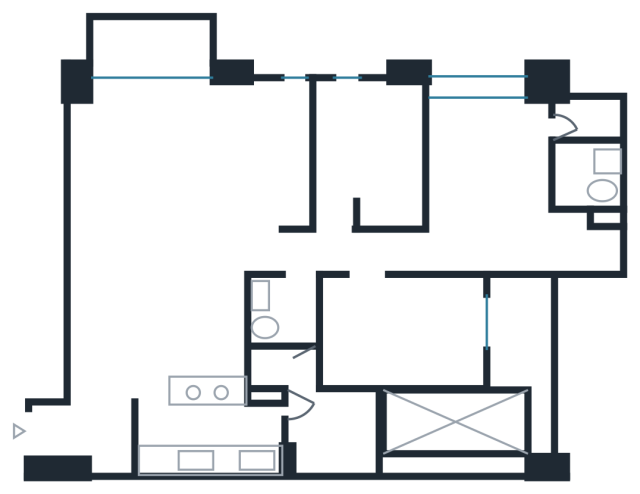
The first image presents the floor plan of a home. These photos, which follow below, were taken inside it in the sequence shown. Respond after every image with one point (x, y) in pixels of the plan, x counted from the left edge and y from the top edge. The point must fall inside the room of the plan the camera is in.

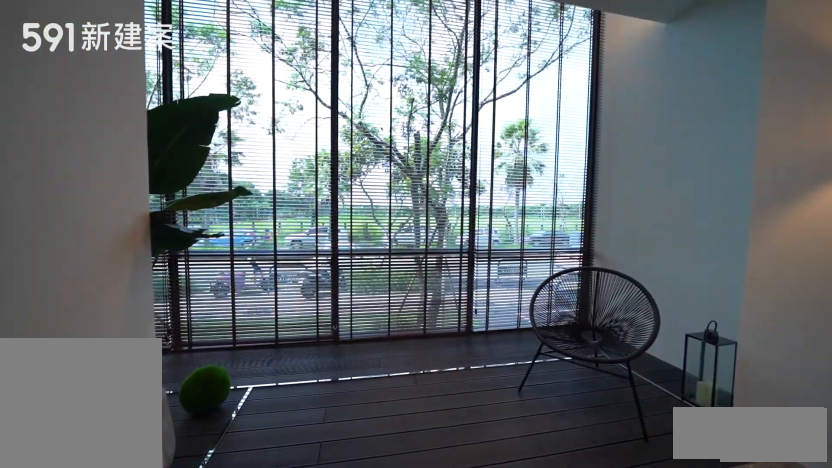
(151, 45)
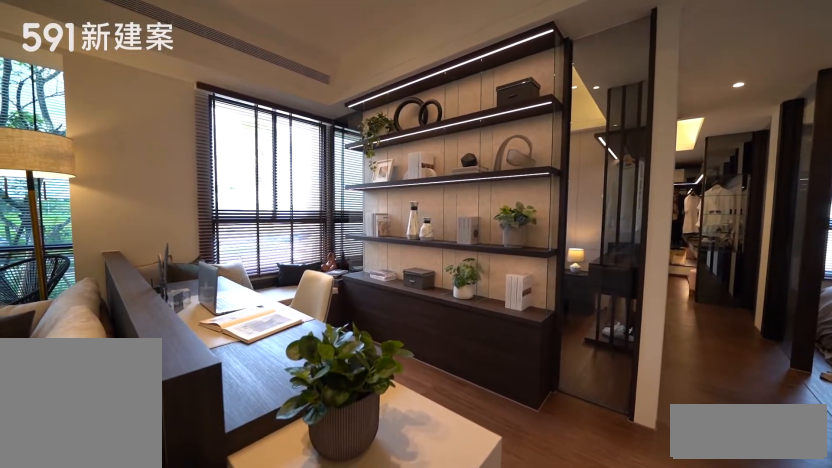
(267, 152)
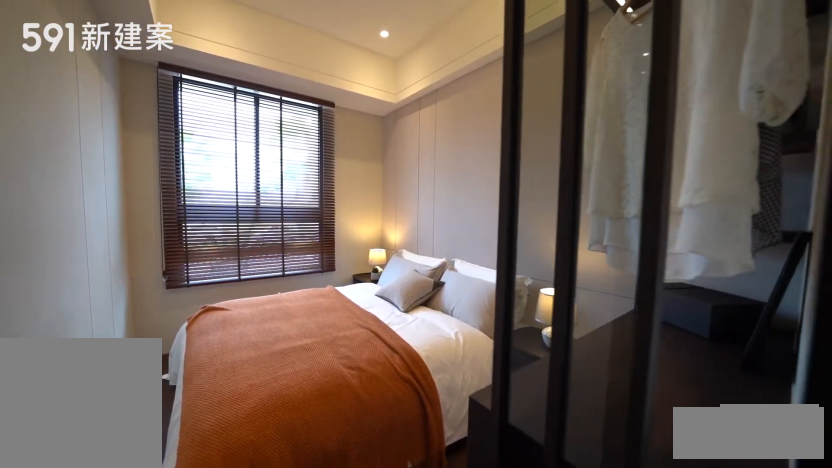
(370, 150)
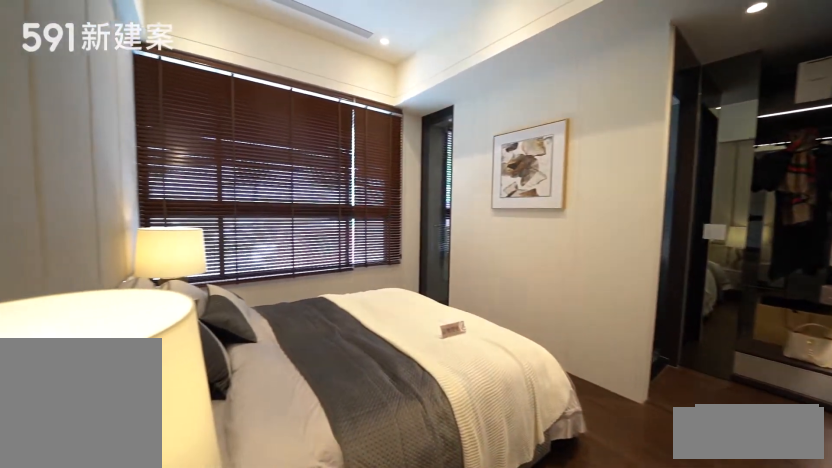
(506, 196)
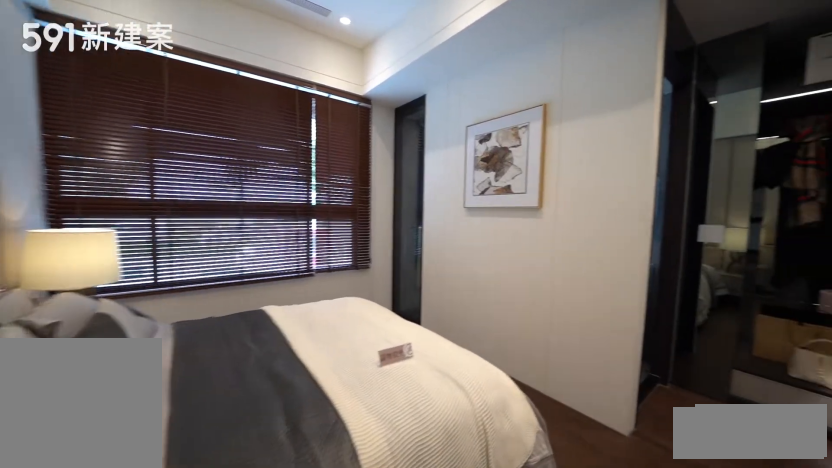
(506, 196)
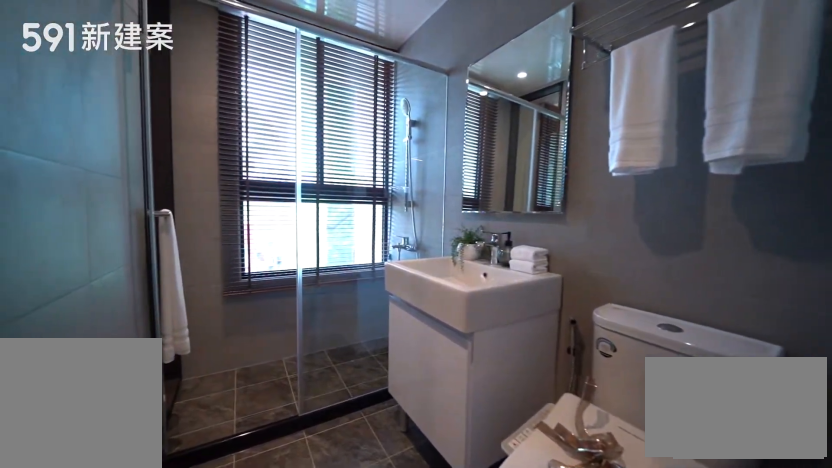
(589, 149)
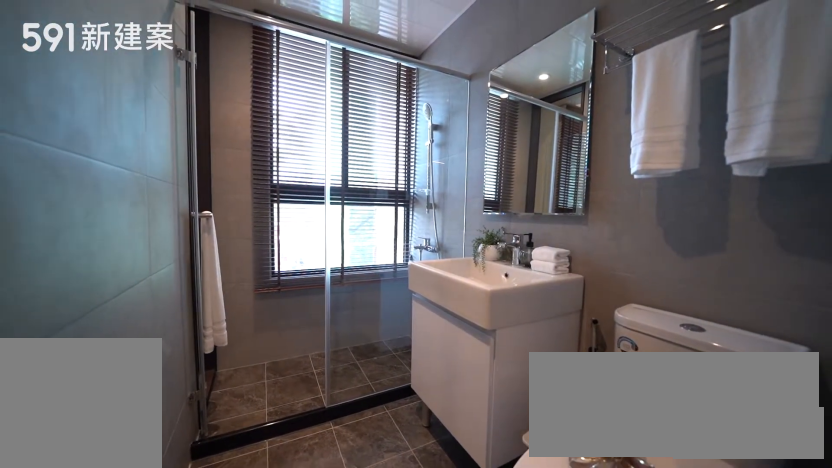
(589, 149)
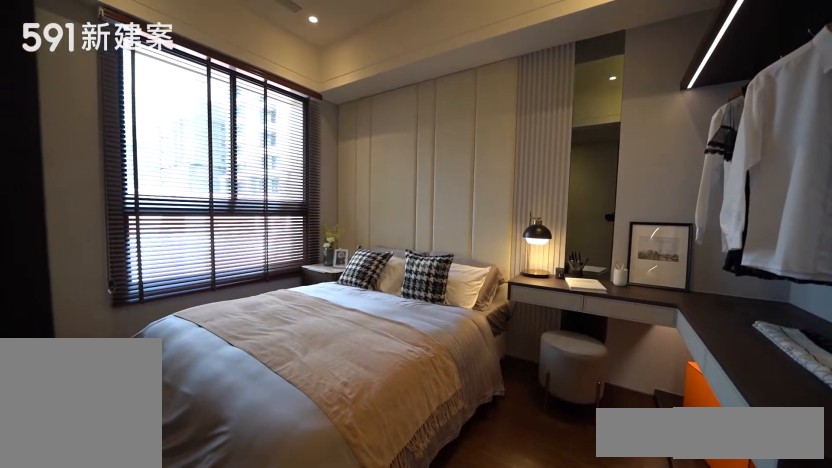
(401, 331)
